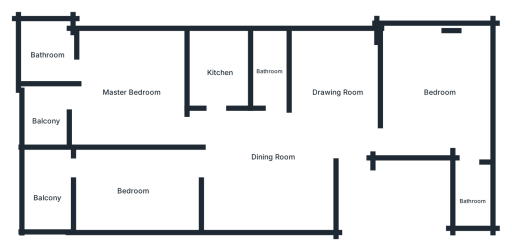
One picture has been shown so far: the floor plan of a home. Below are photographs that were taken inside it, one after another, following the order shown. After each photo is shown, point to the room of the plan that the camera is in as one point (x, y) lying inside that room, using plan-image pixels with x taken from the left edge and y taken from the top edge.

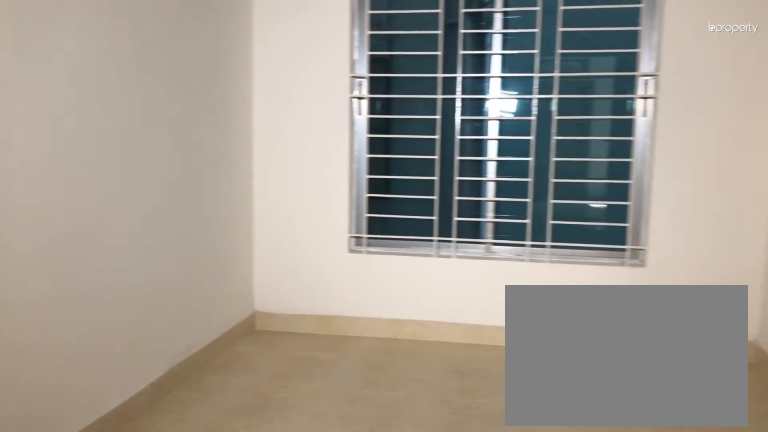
(344, 108)
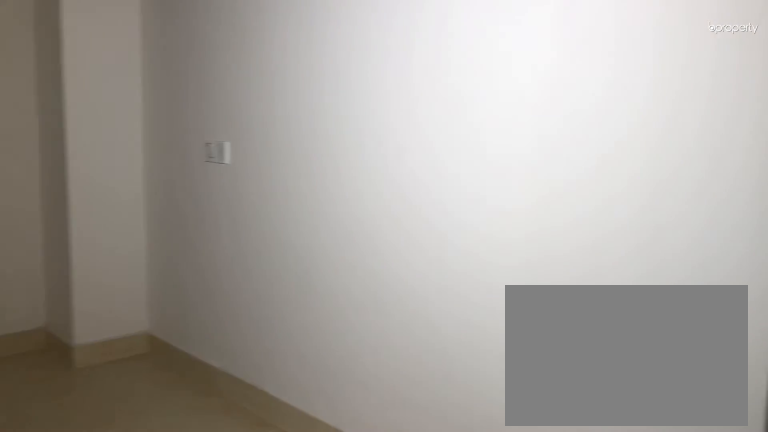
(344, 108)
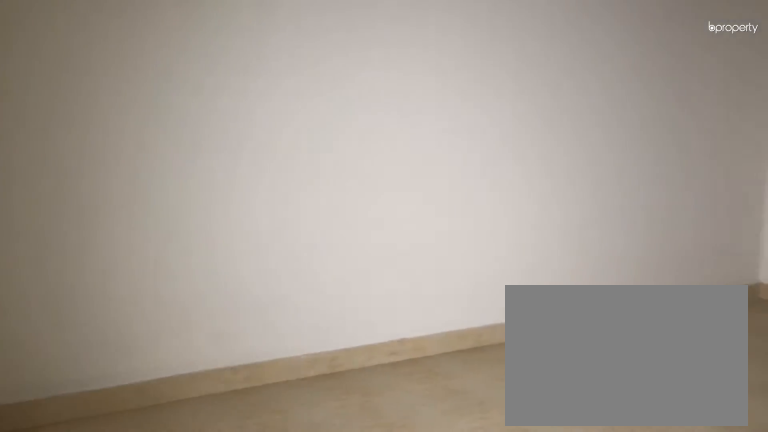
(273, 163)
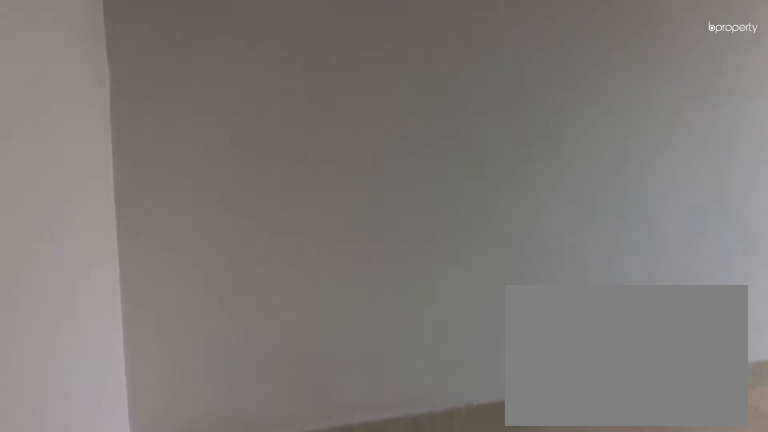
(135, 192)
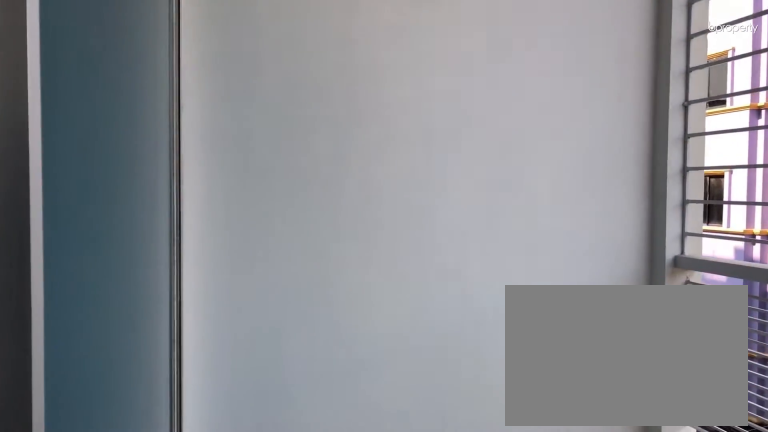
(51, 192)
